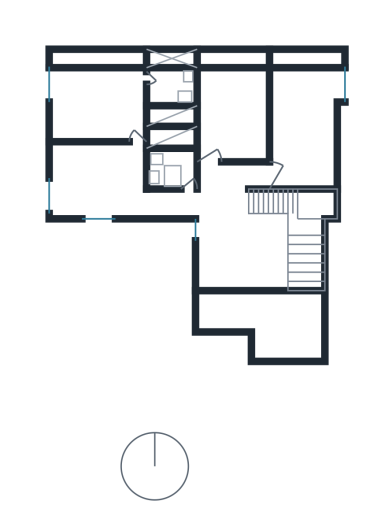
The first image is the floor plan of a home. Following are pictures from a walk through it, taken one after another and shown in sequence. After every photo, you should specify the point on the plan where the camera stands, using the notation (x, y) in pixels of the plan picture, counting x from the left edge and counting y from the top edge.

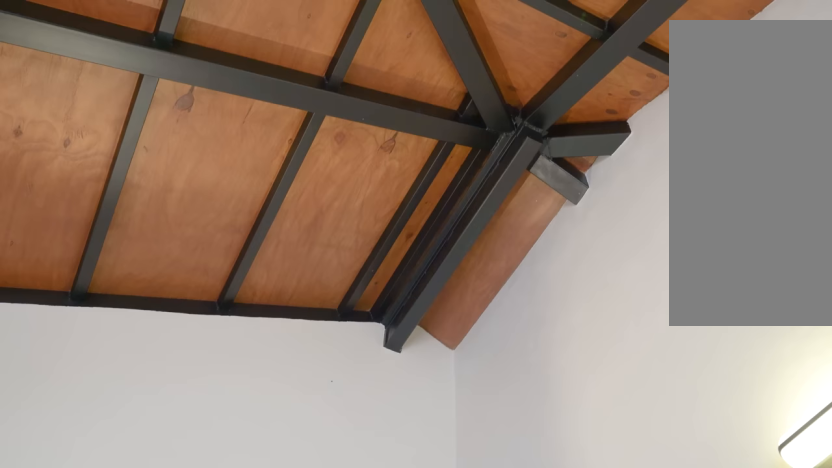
(128, 95)
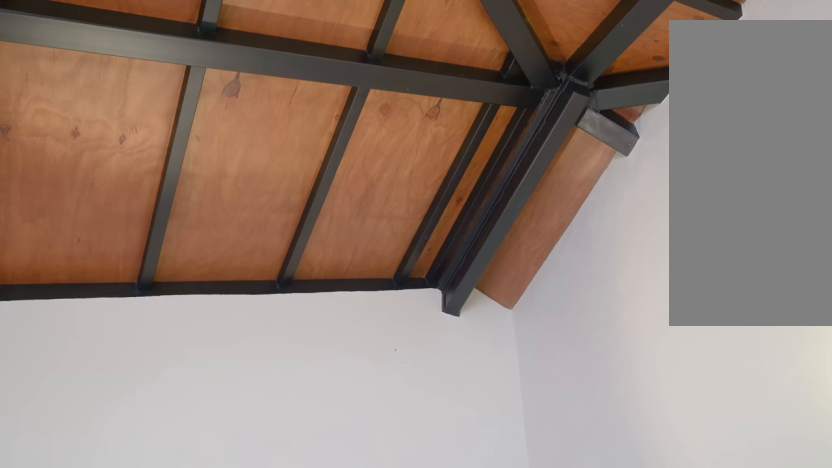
(128, 94)
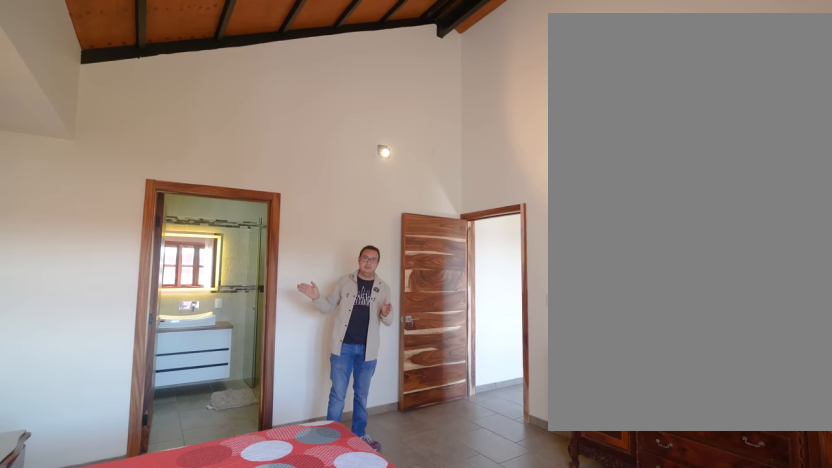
(107, 87)
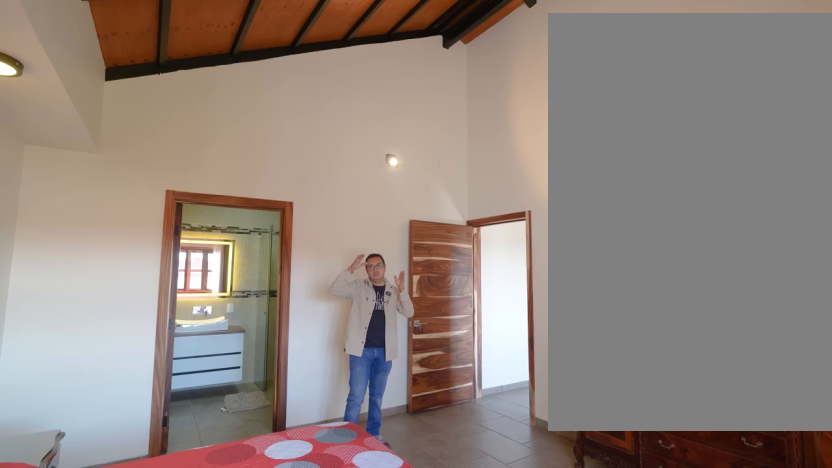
(95, 95)
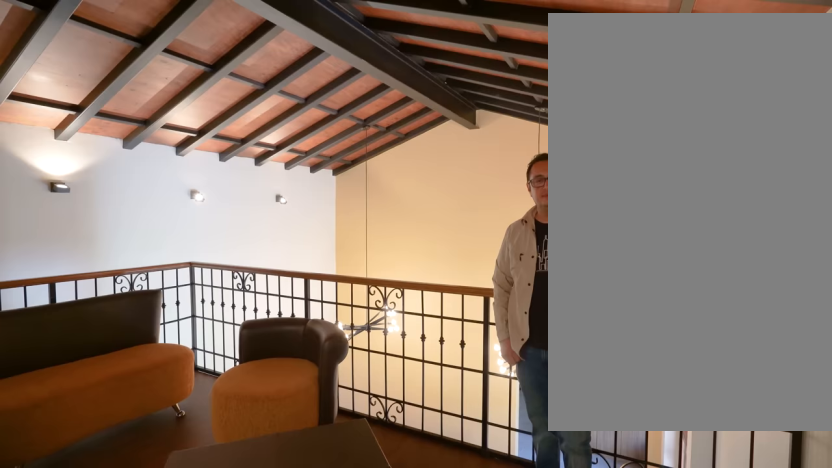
(227, 230)
